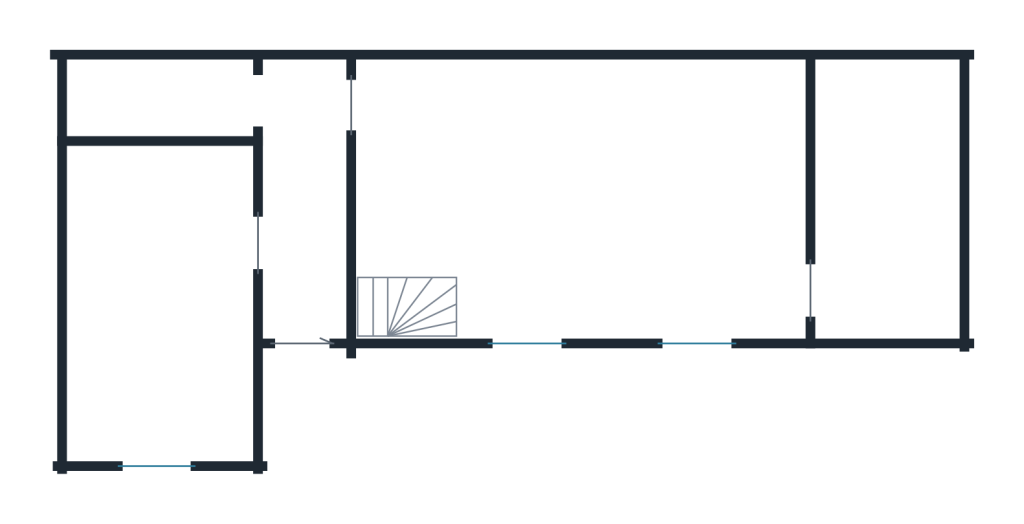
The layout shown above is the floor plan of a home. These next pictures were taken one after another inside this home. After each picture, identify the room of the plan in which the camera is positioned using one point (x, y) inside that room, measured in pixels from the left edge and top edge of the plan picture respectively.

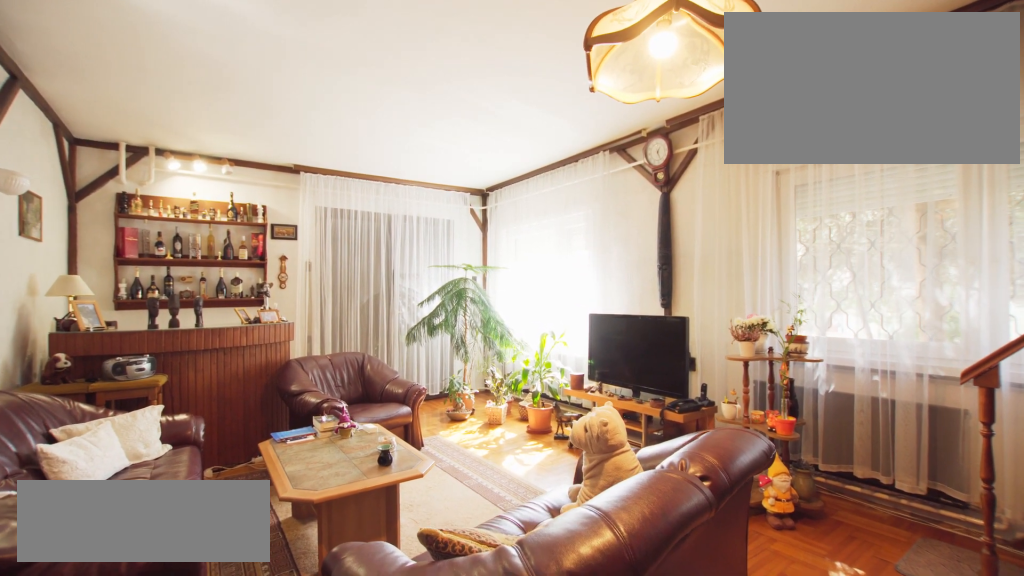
(592, 219)
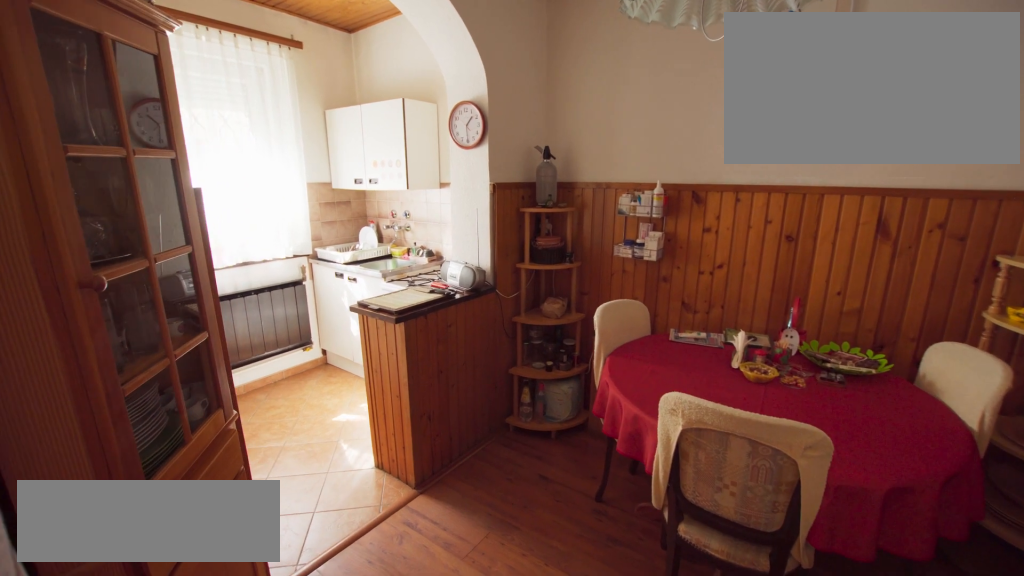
(165, 312)
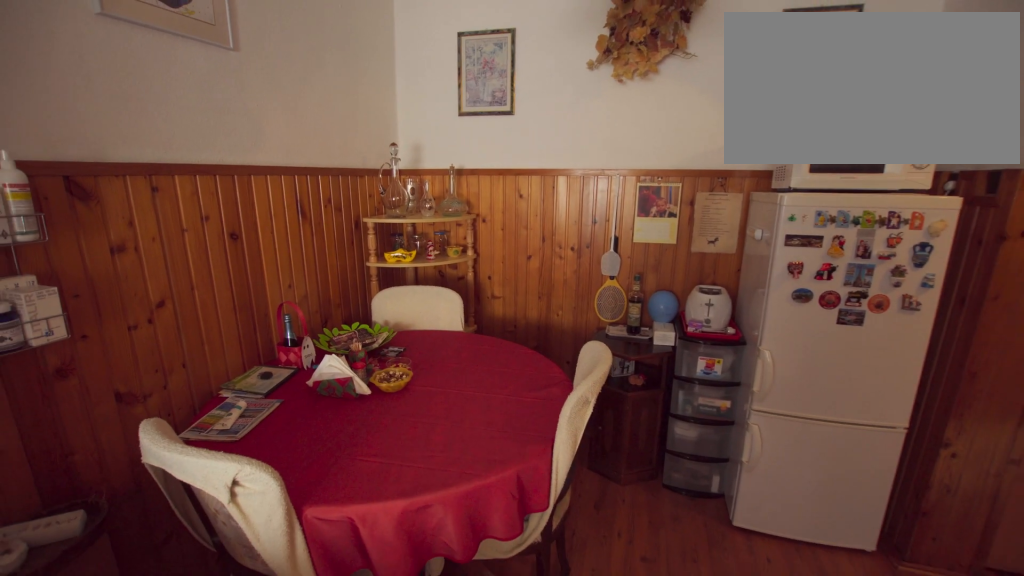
(164, 312)
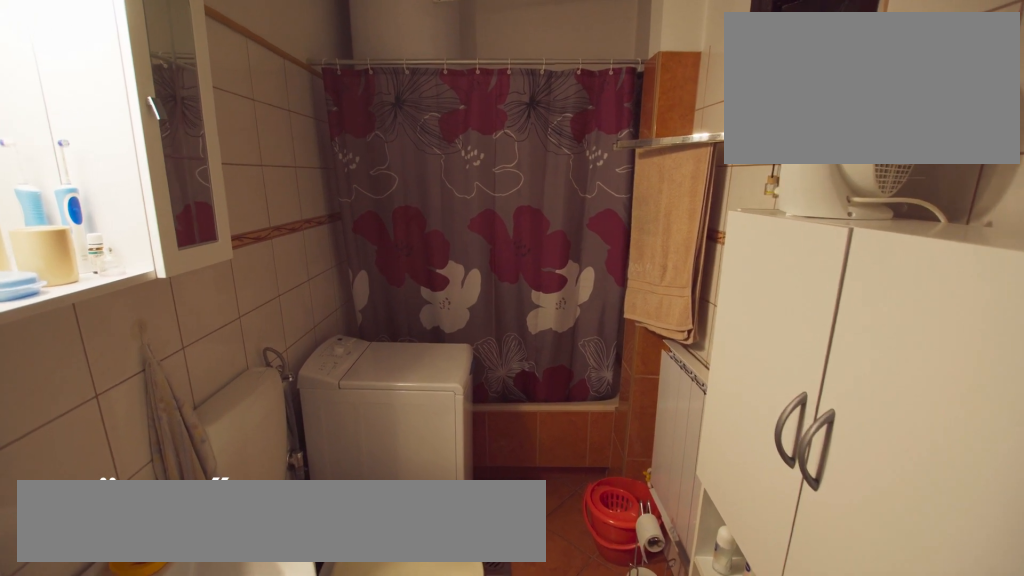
(165, 99)
